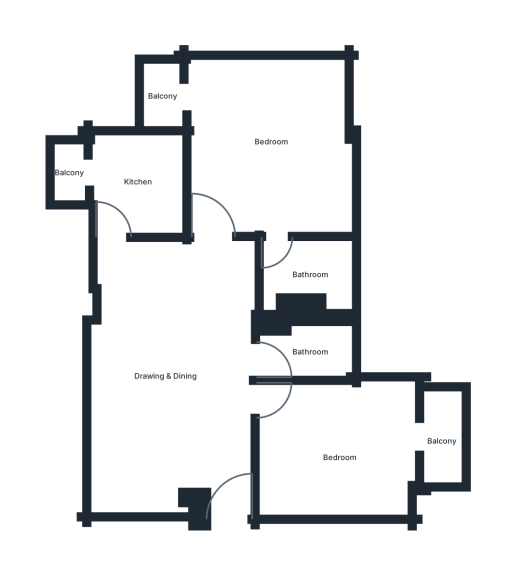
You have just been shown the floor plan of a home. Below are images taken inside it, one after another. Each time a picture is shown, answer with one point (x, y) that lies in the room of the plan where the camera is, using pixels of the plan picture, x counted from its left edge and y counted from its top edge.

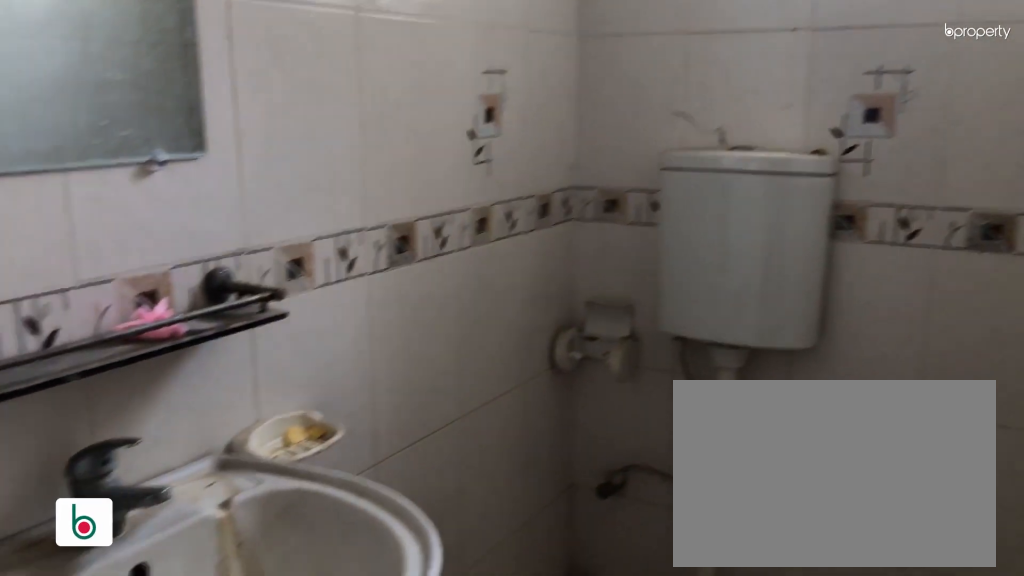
(306, 347)
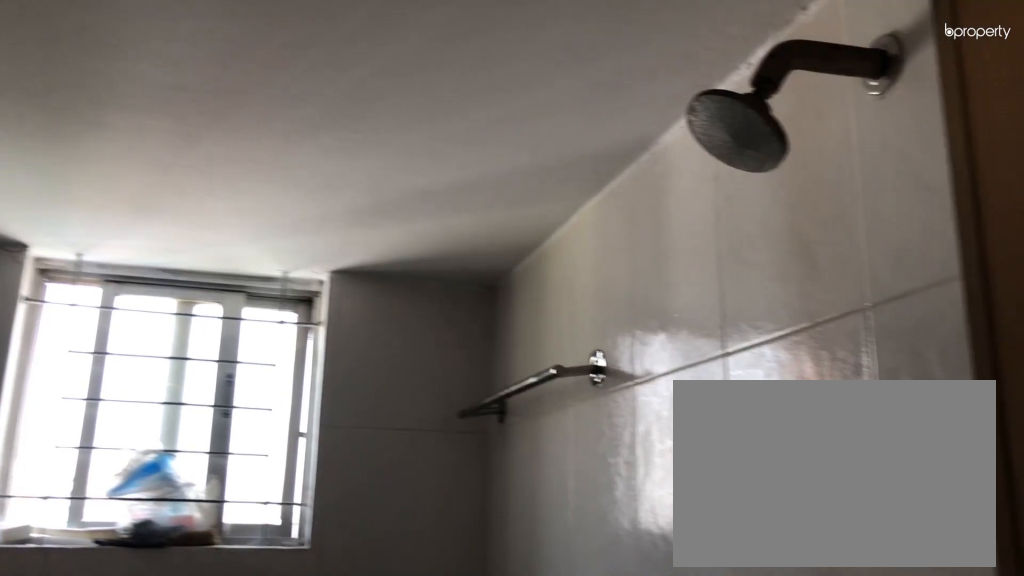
(306, 347)
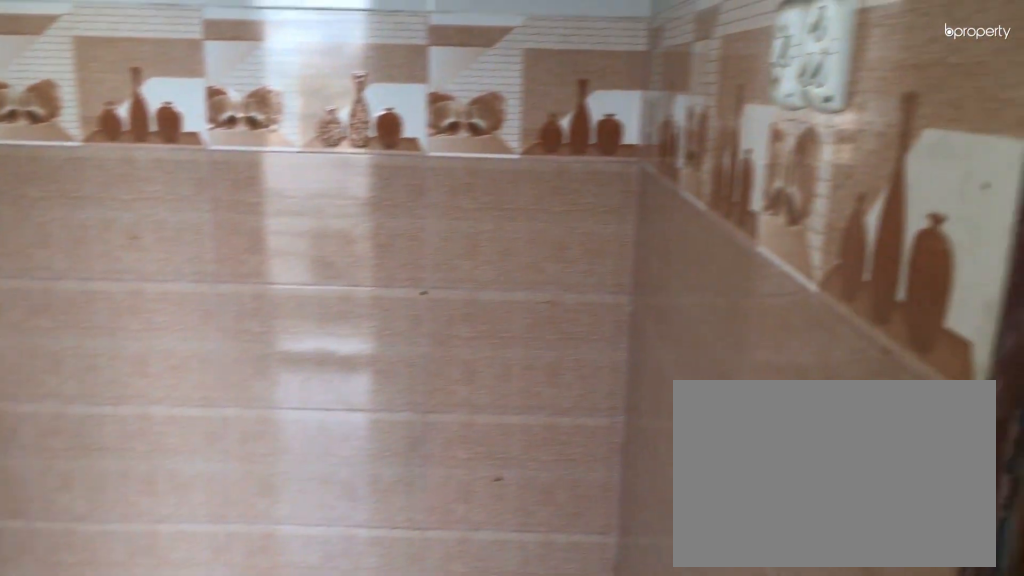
(132, 184)
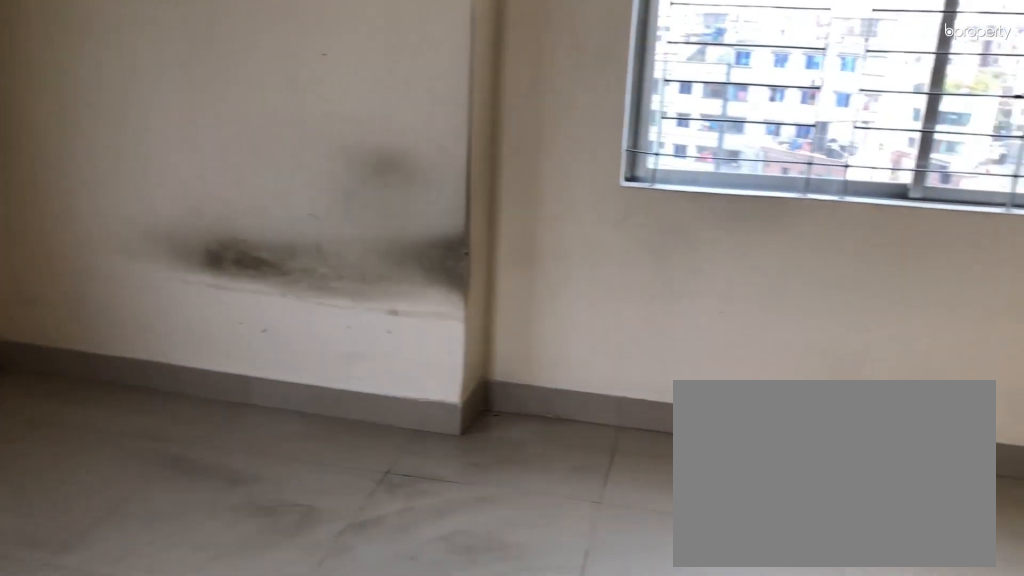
(269, 136)
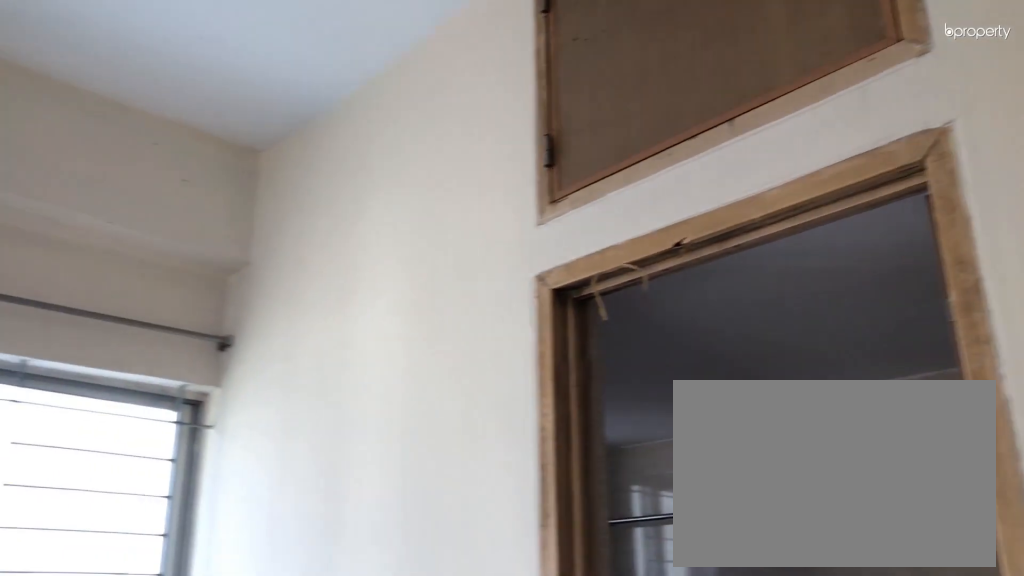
(269, 136)
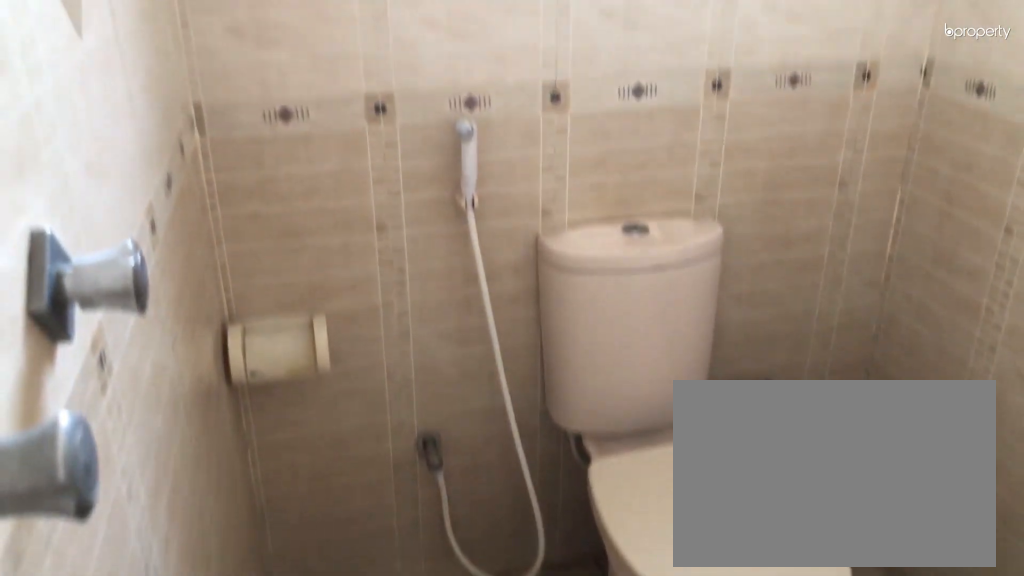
(304, 268)
